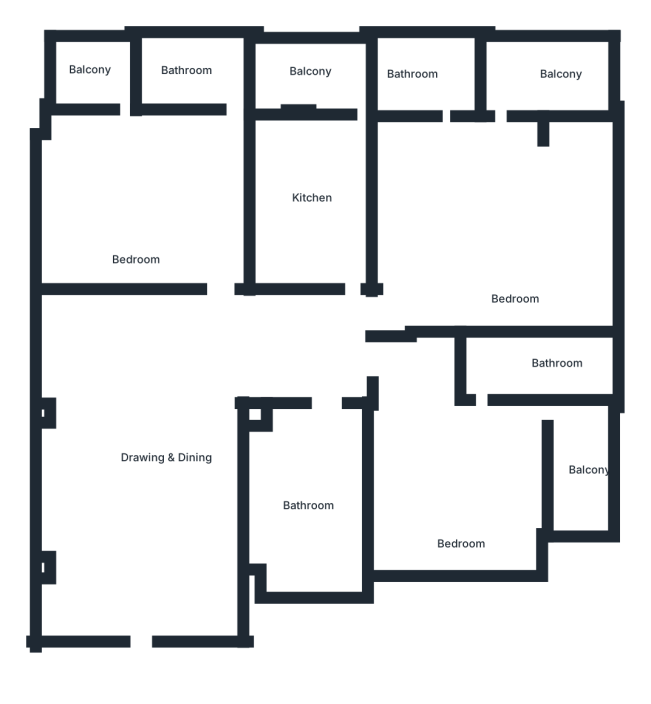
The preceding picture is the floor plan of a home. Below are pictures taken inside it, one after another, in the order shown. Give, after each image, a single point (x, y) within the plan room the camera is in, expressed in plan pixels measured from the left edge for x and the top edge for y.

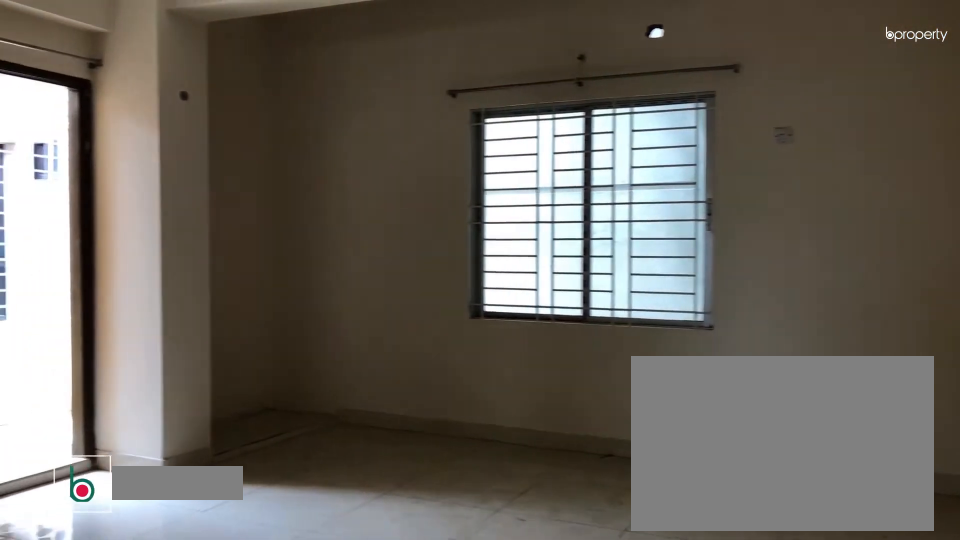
(514, 247)
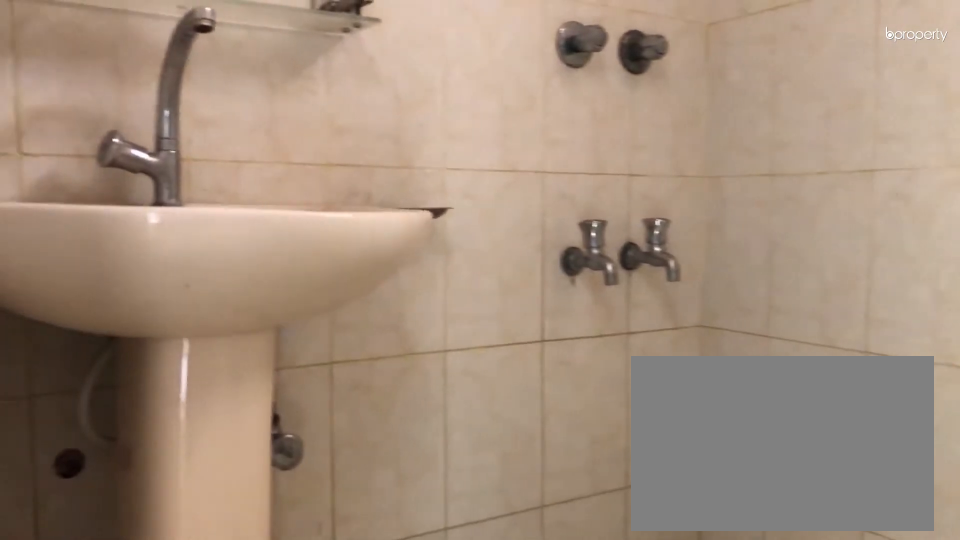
(428, 70)
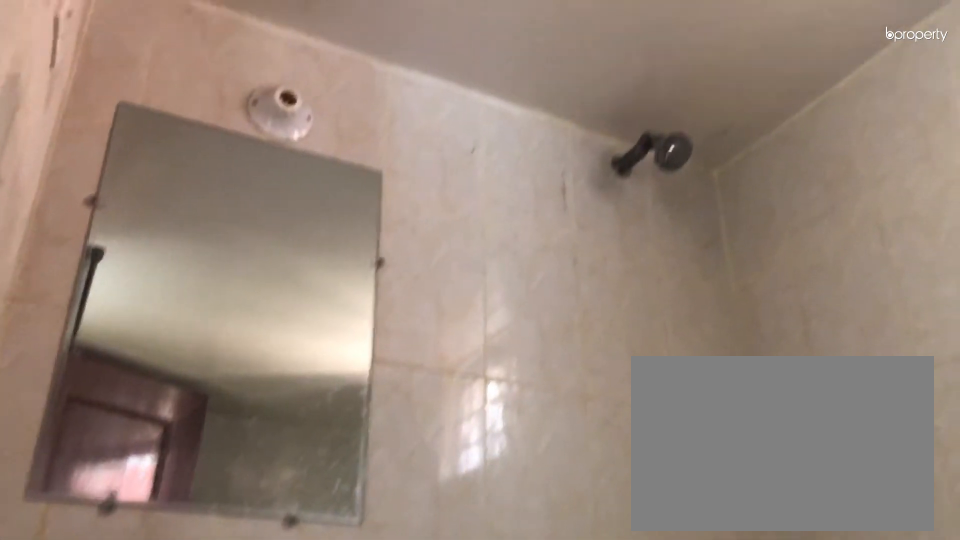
(428, 70)
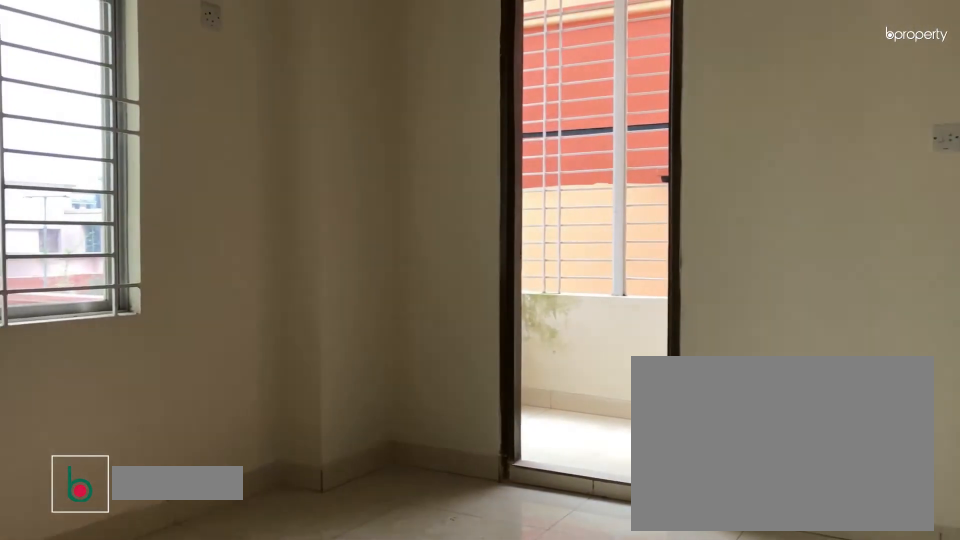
(146, 209)
